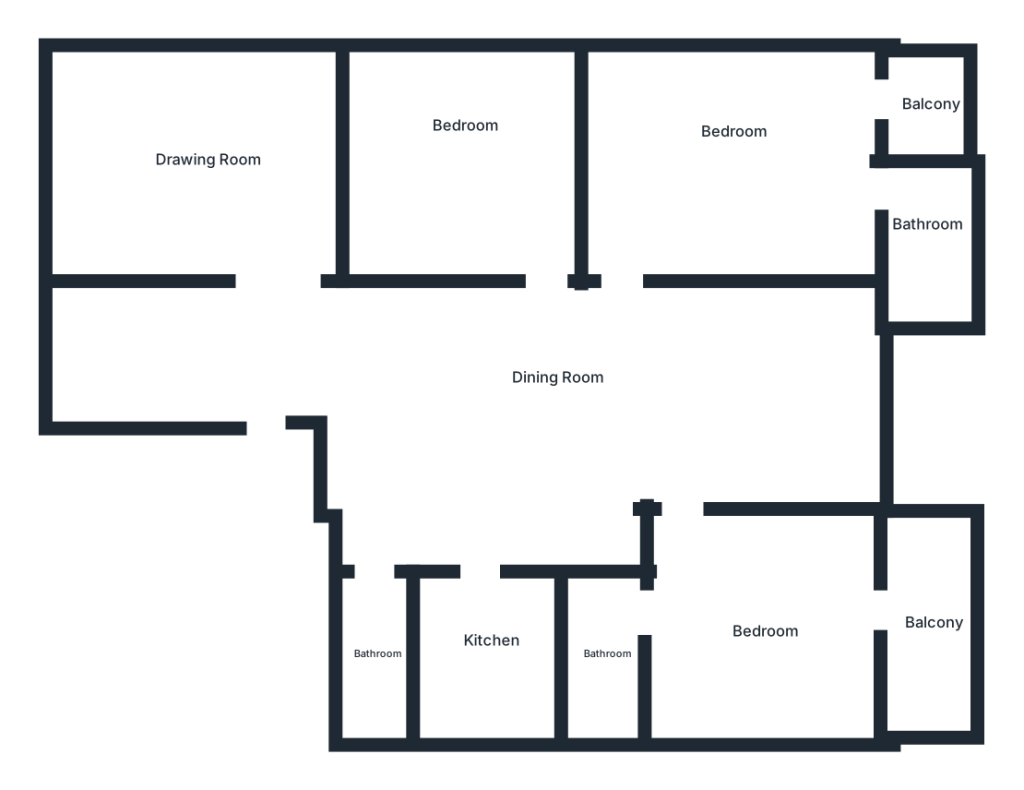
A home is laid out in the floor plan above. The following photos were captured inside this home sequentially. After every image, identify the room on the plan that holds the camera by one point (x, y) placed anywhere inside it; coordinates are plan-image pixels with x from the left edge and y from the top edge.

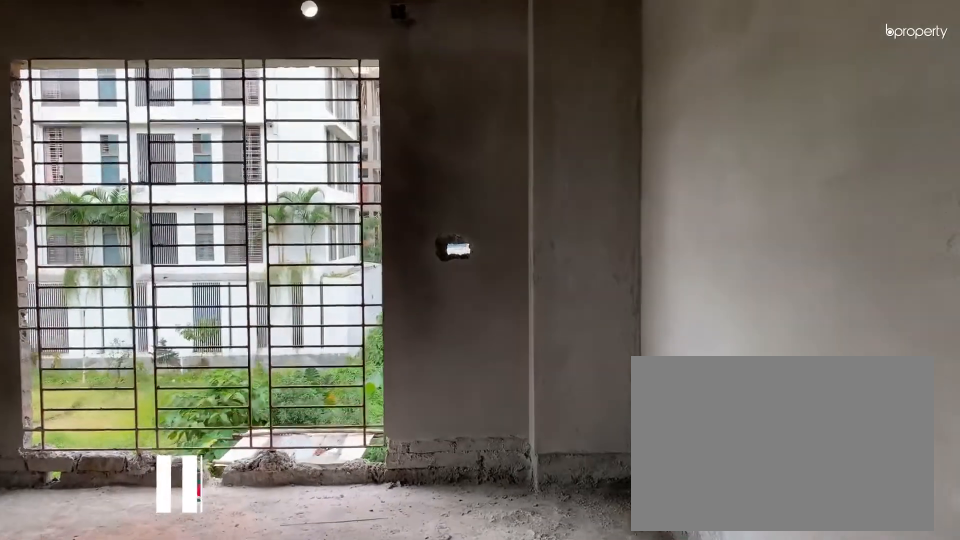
(262, 332)
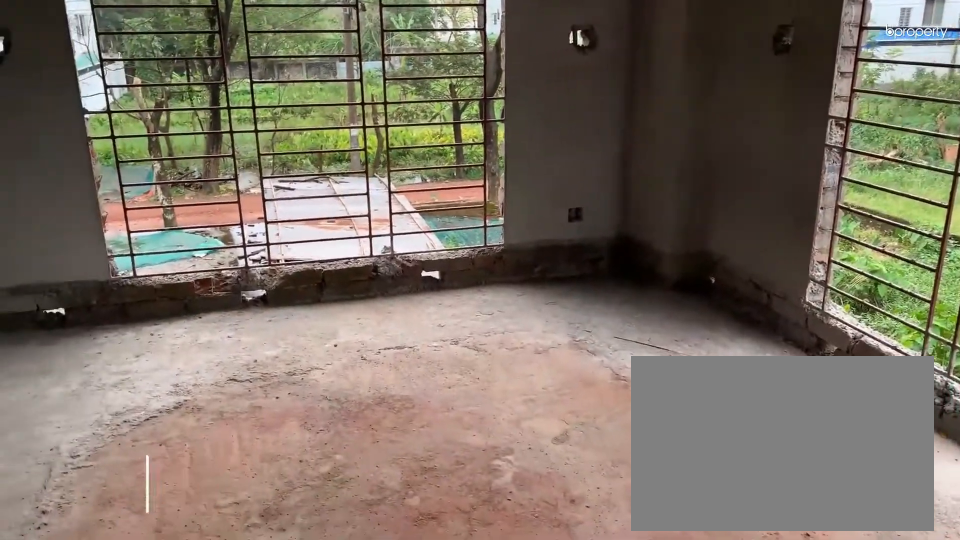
(221, 148)
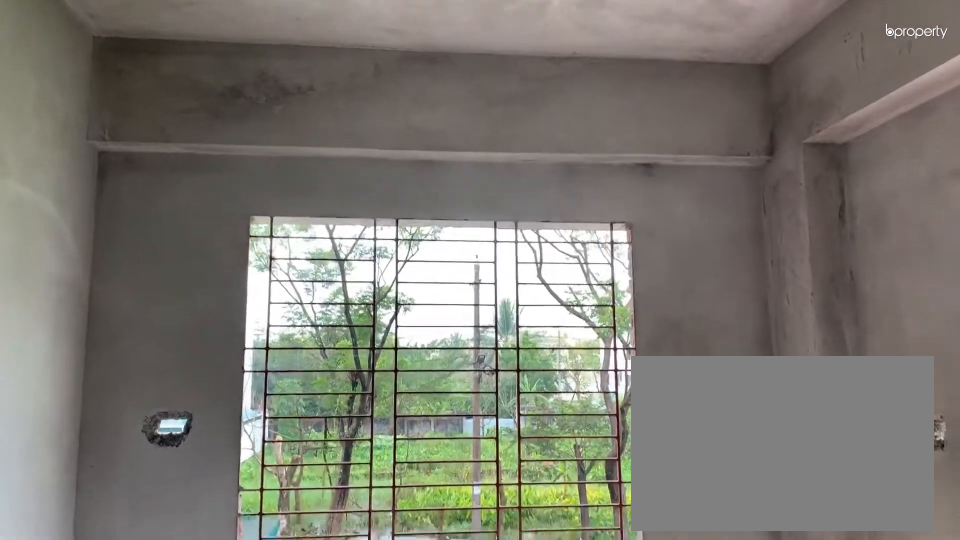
(216, 146)
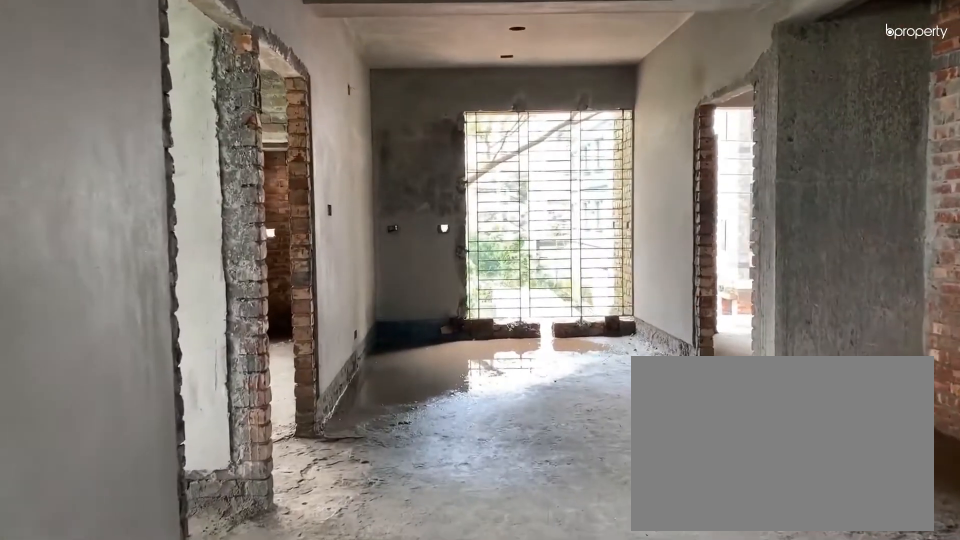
(351, 369)
